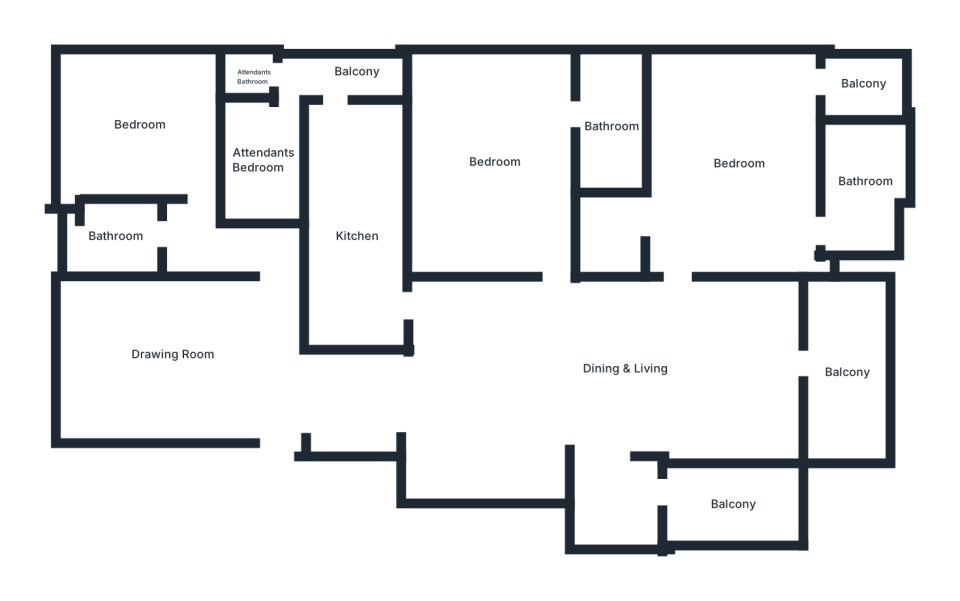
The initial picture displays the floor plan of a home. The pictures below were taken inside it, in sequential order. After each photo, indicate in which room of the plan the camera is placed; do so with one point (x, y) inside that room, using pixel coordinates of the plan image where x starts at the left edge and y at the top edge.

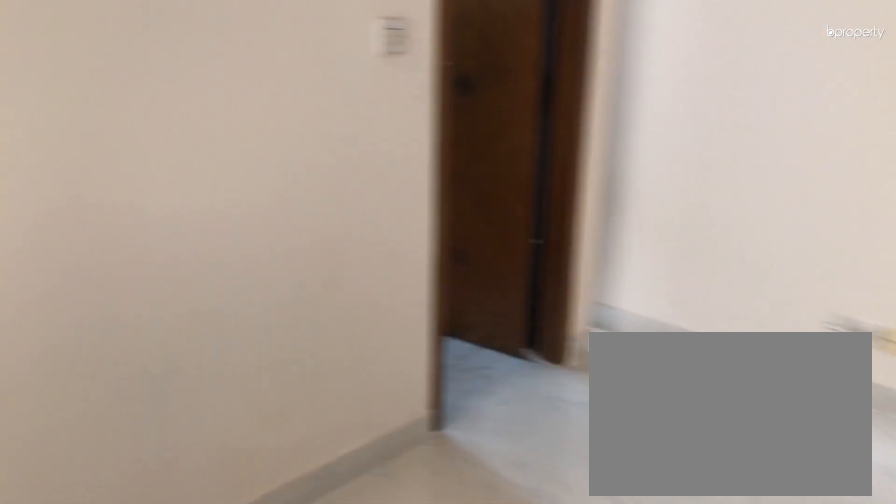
(741, 165)
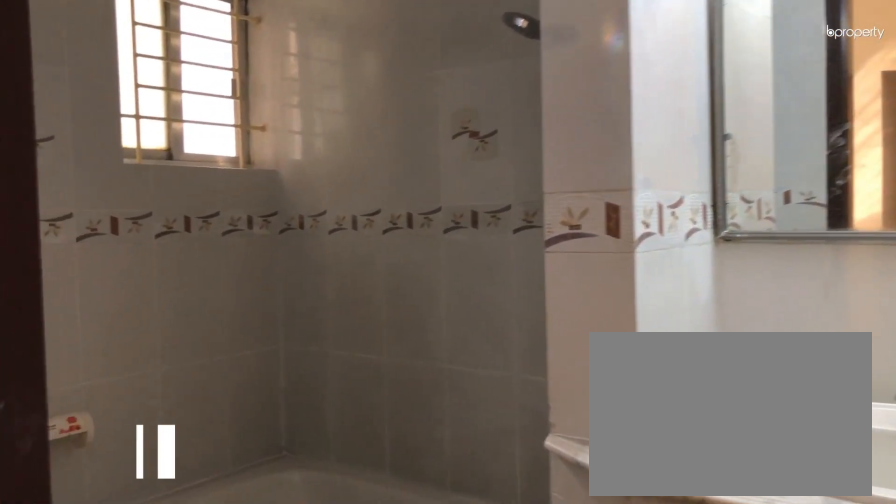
(865, 181)
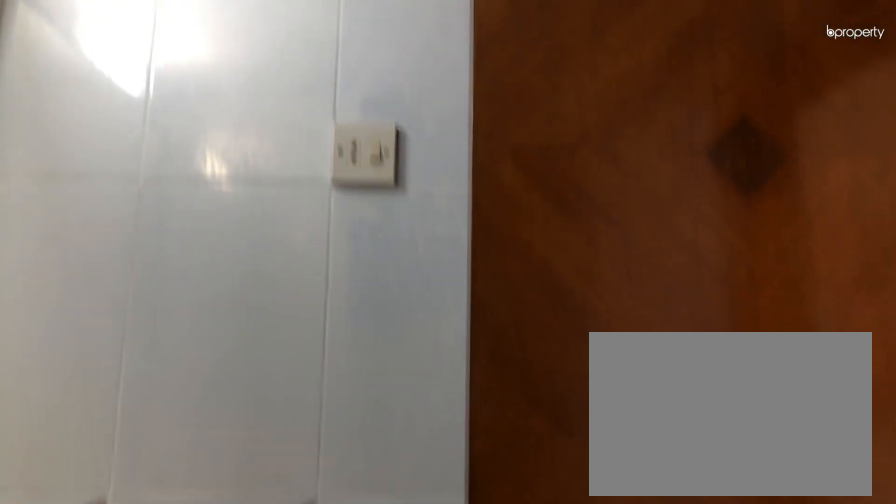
(865, 181)
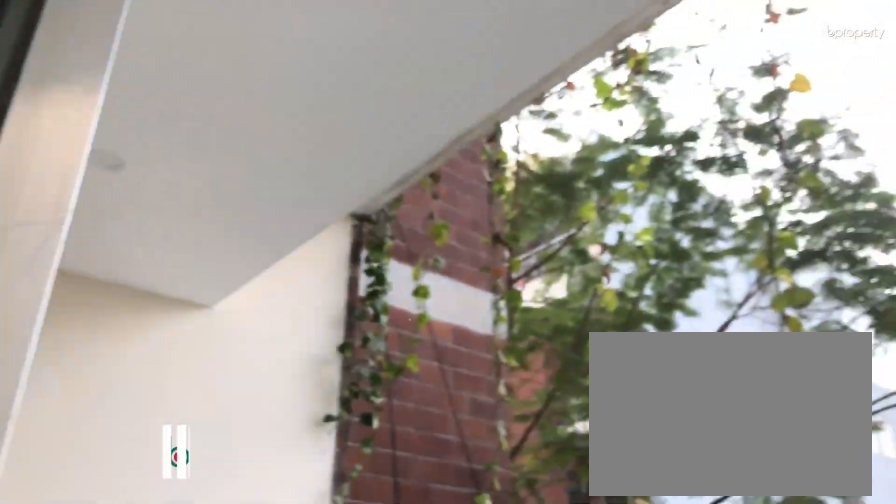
(848, 369)
